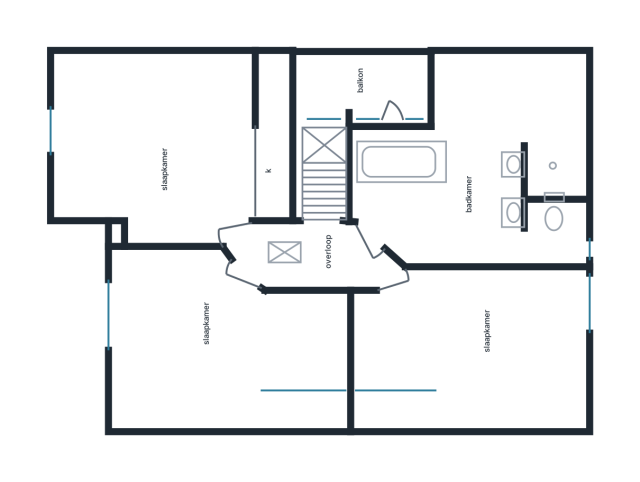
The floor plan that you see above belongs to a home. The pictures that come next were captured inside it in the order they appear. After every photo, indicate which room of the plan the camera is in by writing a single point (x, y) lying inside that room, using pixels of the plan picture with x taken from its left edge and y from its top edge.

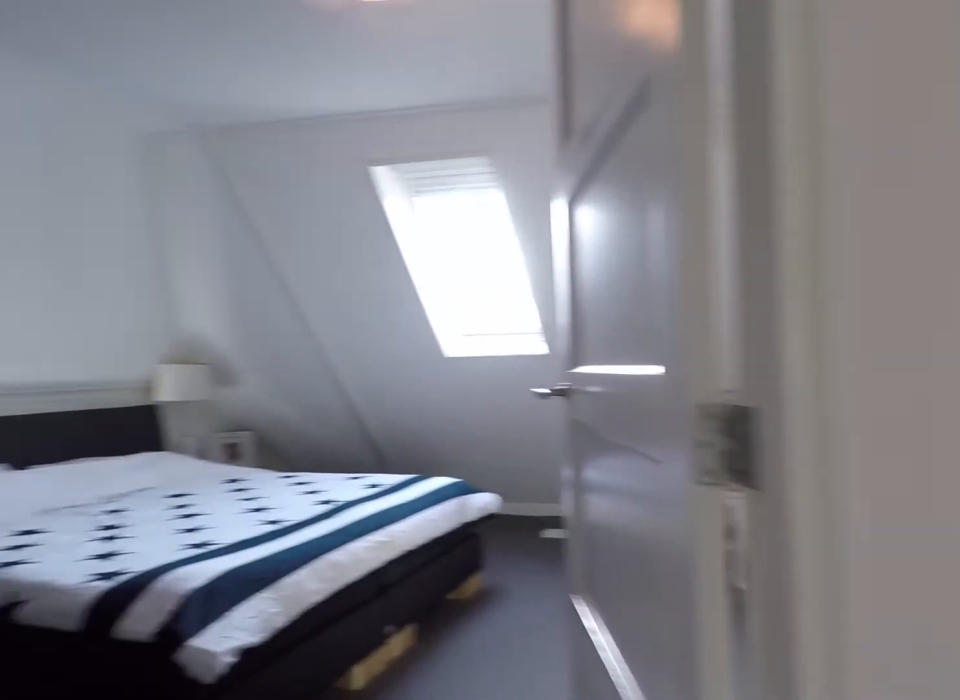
(311, 255)
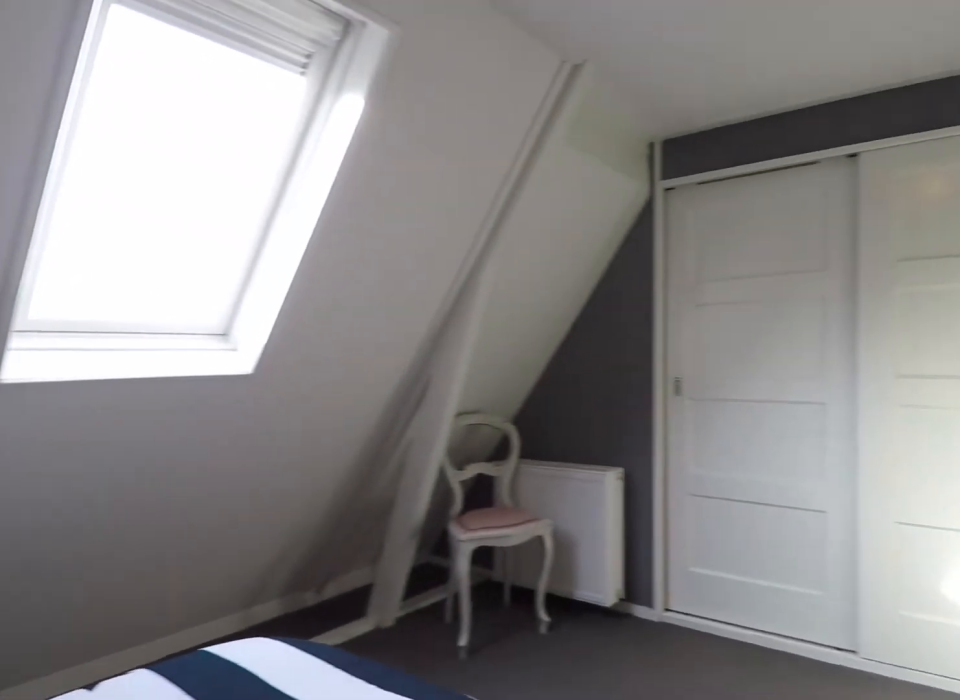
(167, 171)
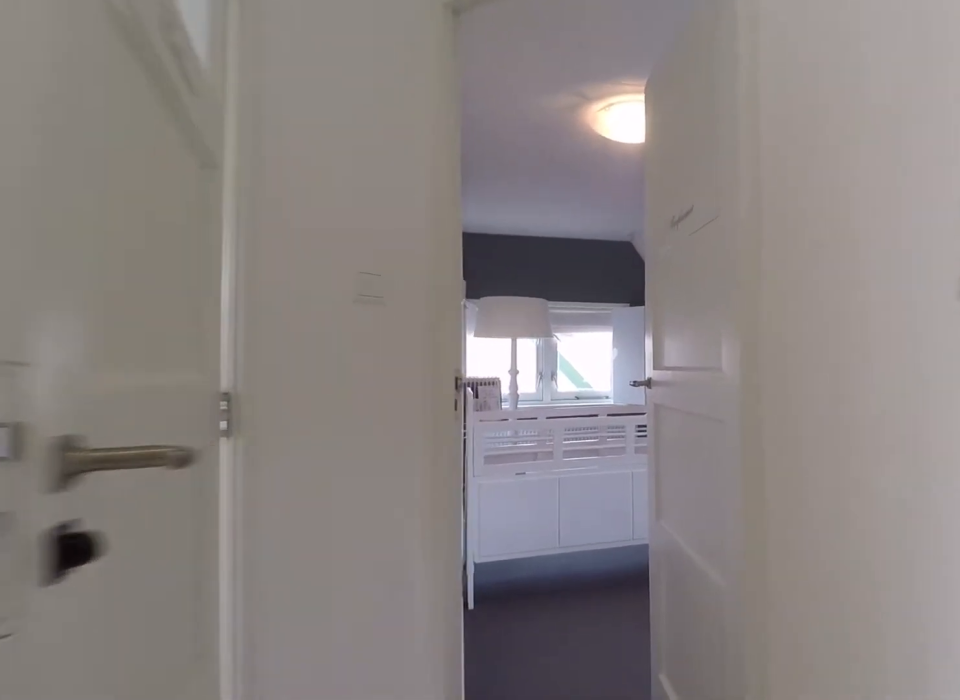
(312, 255)
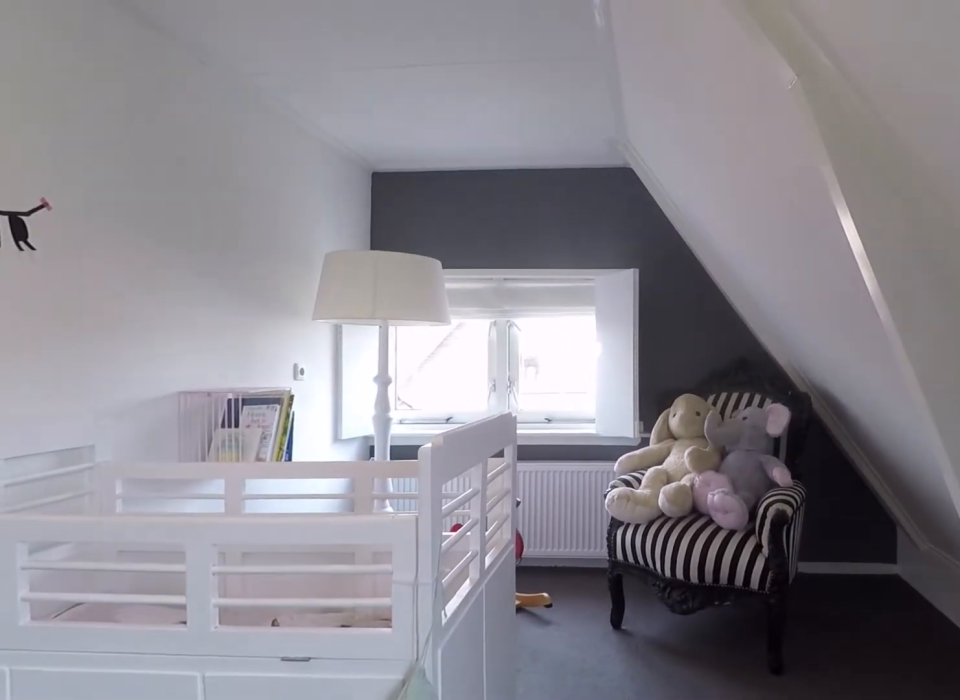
(477, 325)
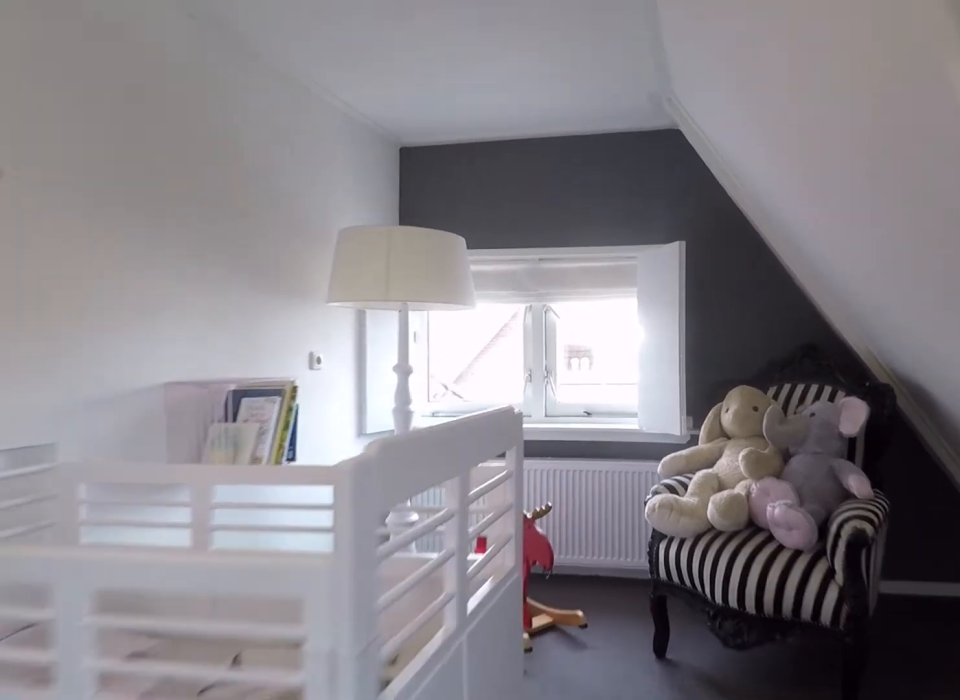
(477, 325)
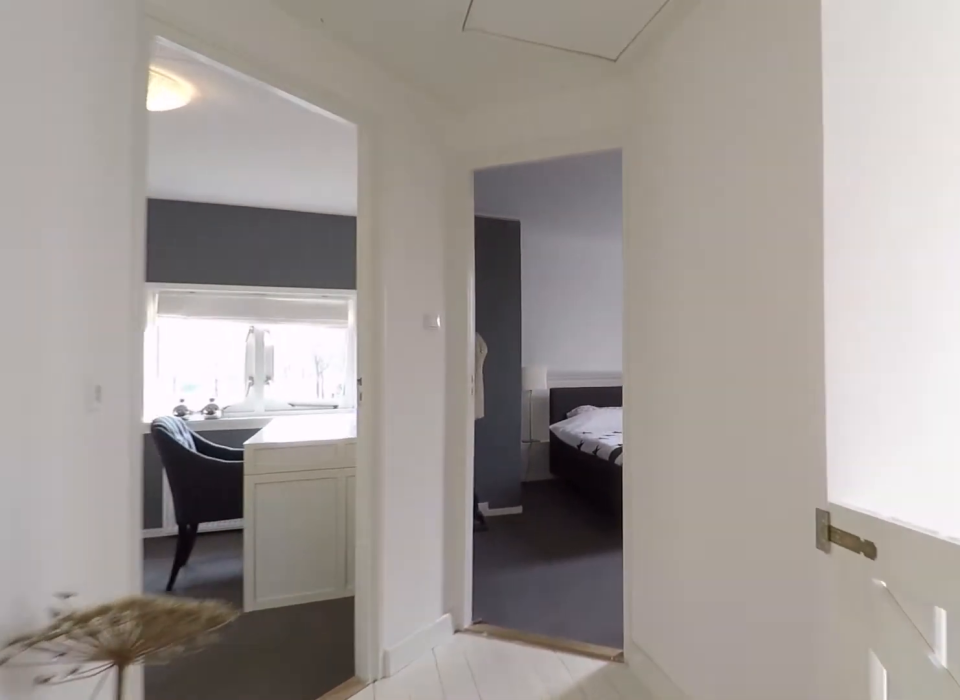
(311, 255)
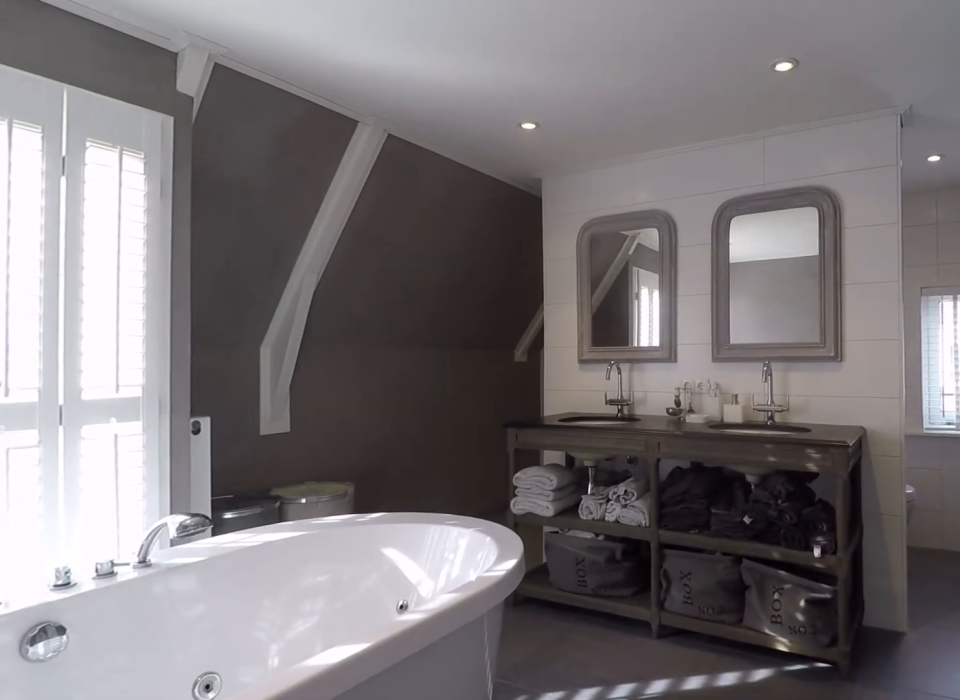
(492, 173)
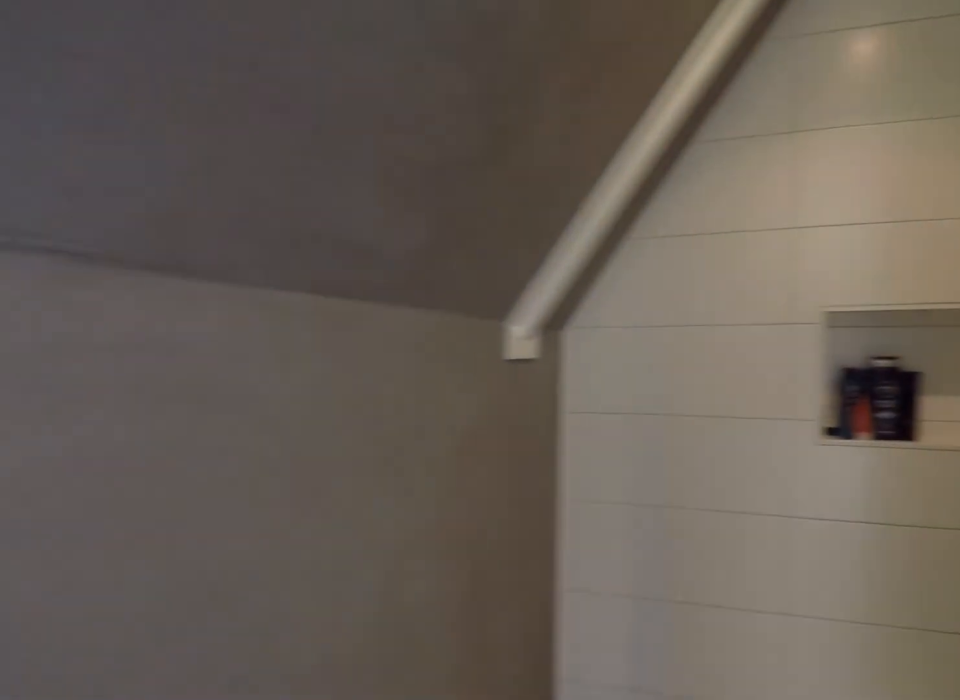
(492, 173)
